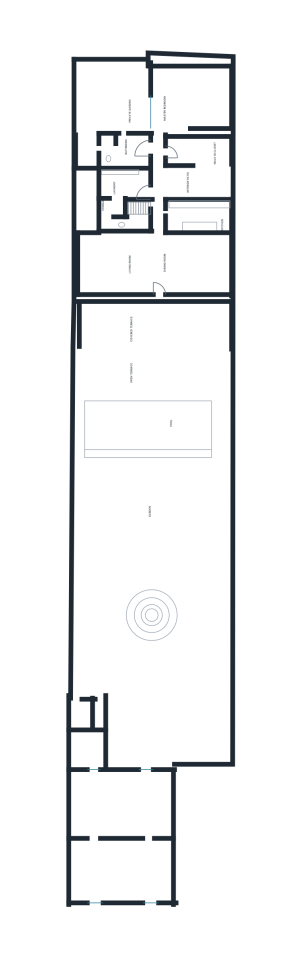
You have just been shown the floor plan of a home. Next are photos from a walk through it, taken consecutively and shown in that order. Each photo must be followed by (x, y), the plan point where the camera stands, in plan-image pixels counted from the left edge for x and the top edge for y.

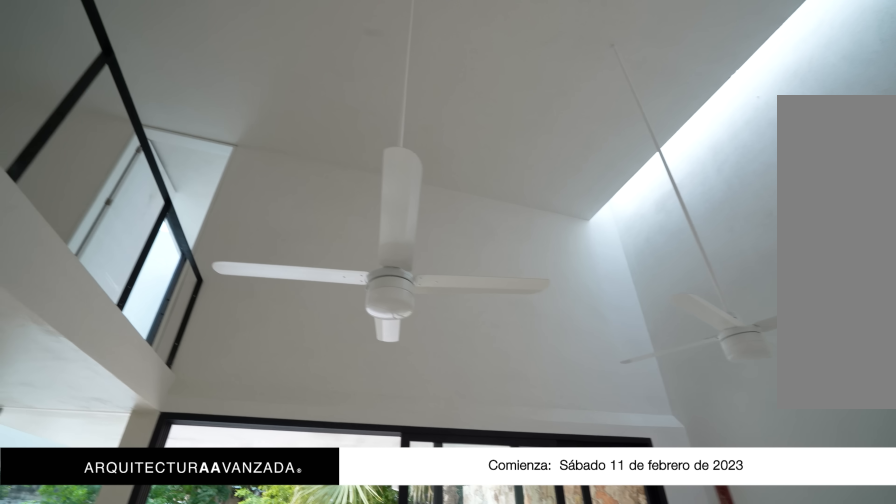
(141, 274)
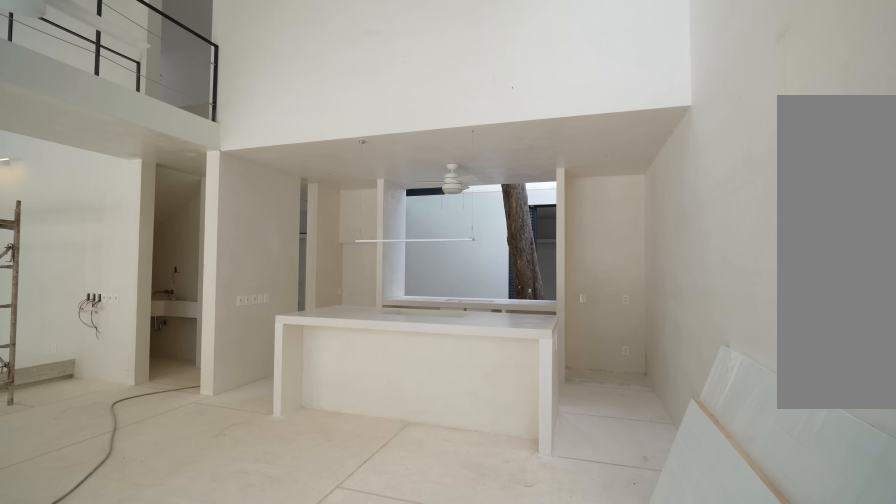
(195, 265)
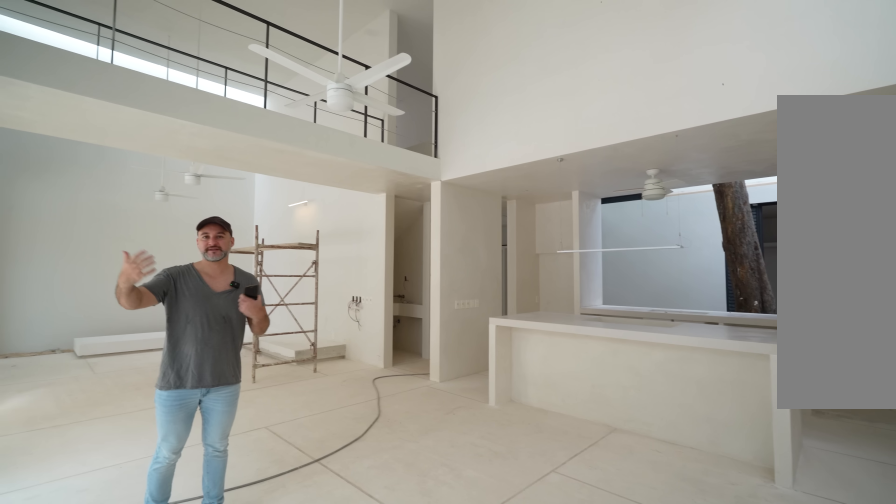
(195, 265)
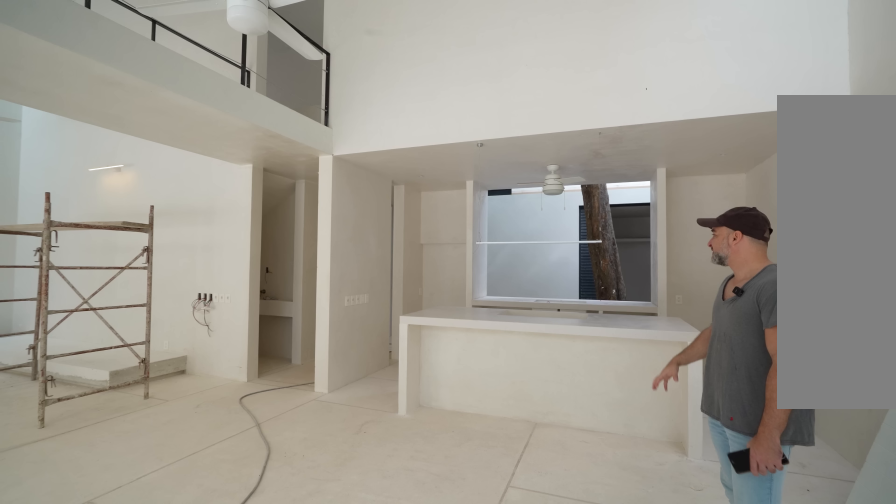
(211, 262)
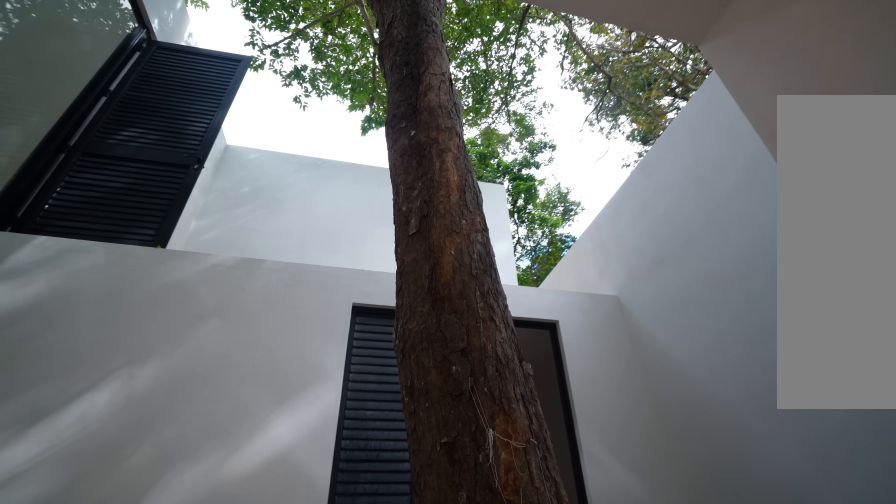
(195, 214)
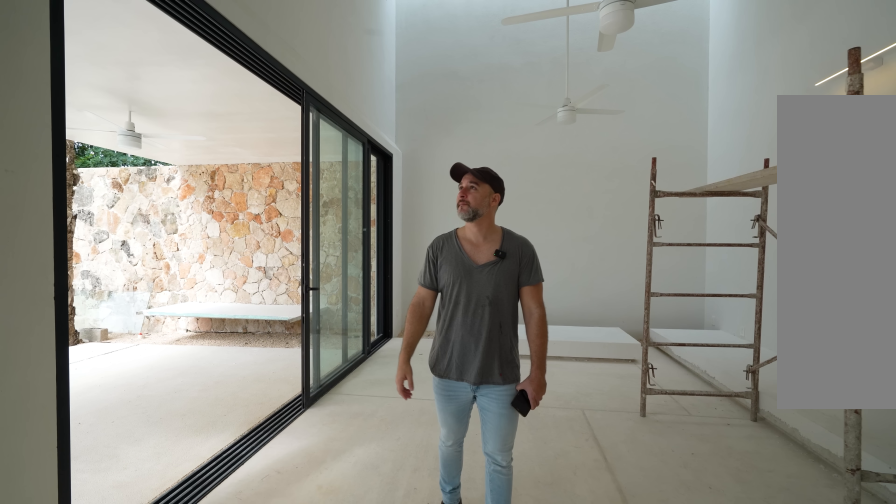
(125, 284)
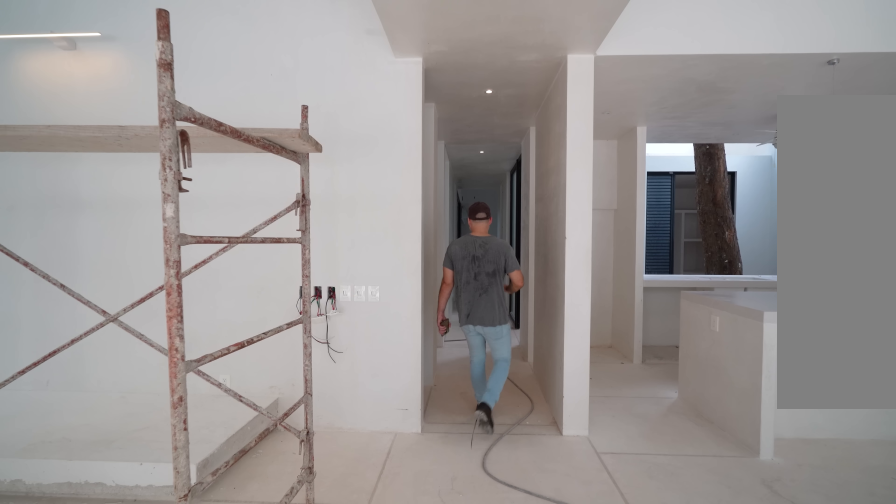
(154, 265)
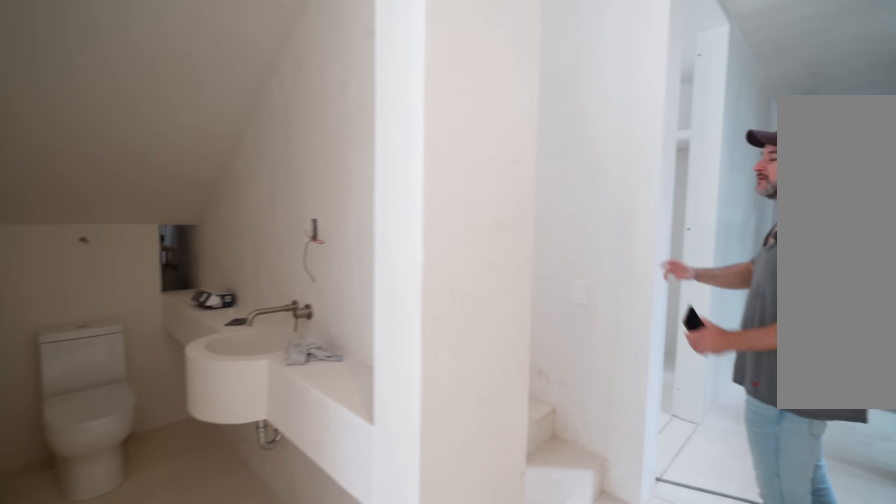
(154, 227)
